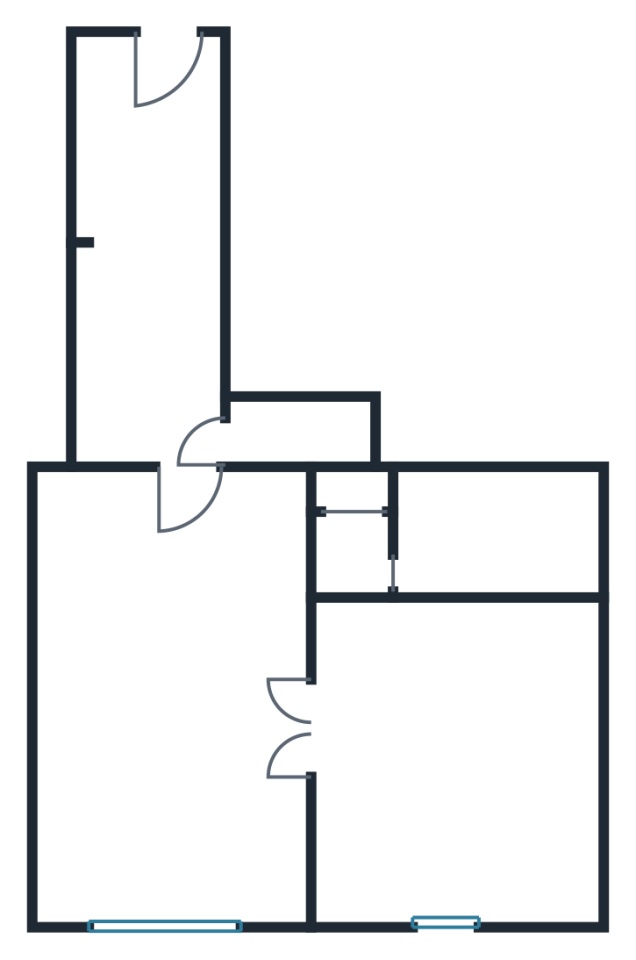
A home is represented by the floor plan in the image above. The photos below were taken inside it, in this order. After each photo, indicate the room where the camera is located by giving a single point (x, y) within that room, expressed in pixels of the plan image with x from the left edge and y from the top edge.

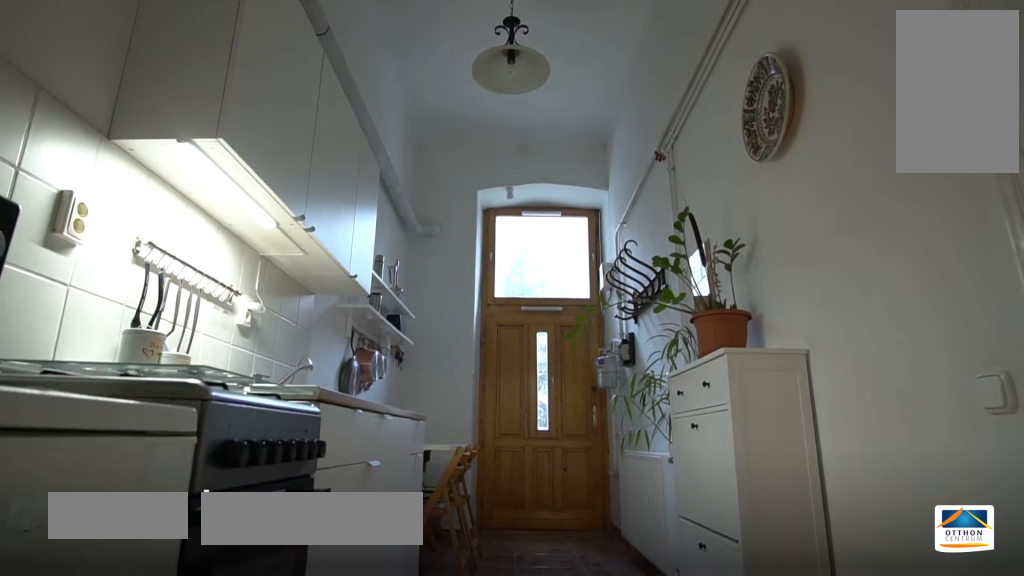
(157, 267)
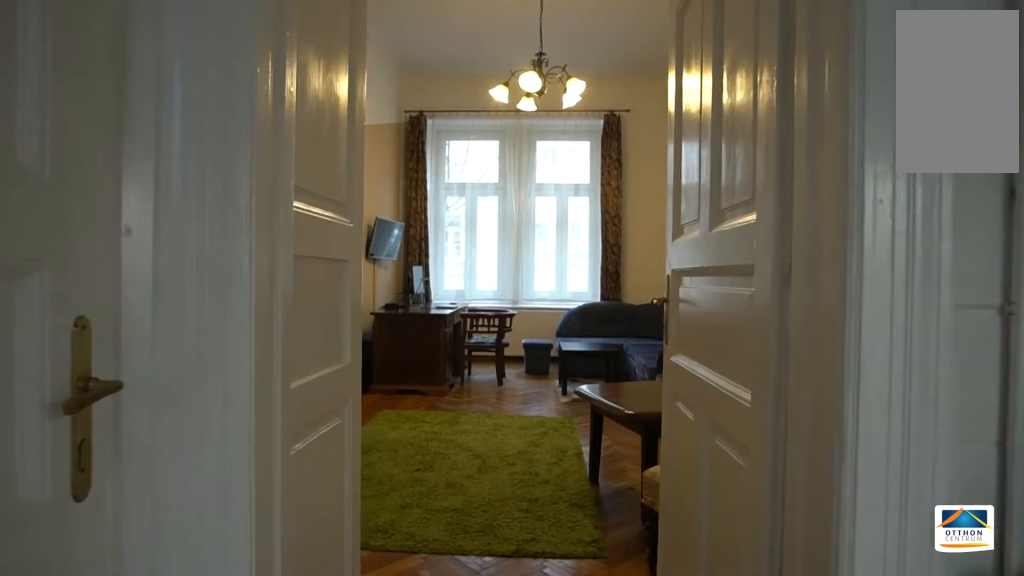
(157, 266)
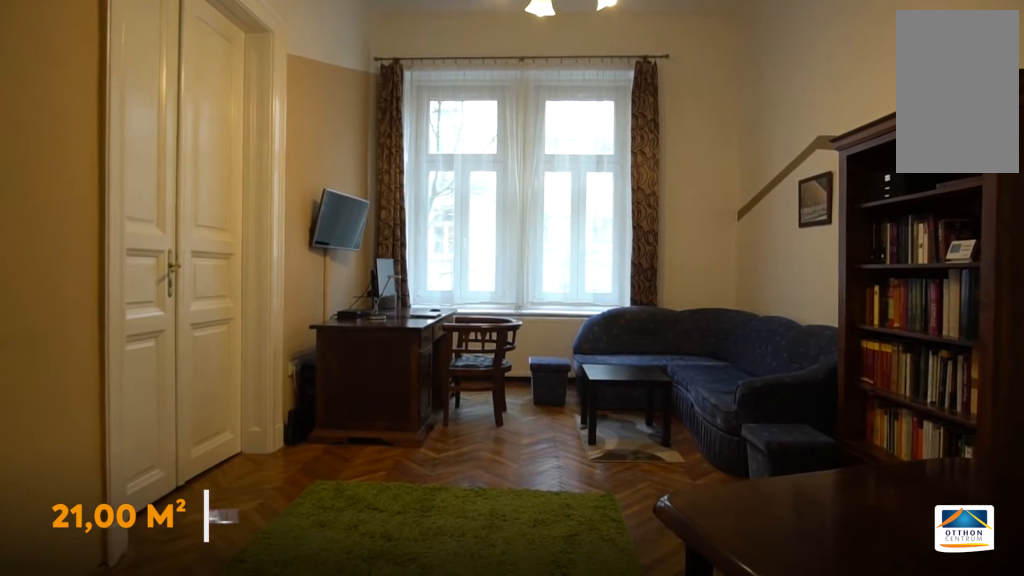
(181, 701)
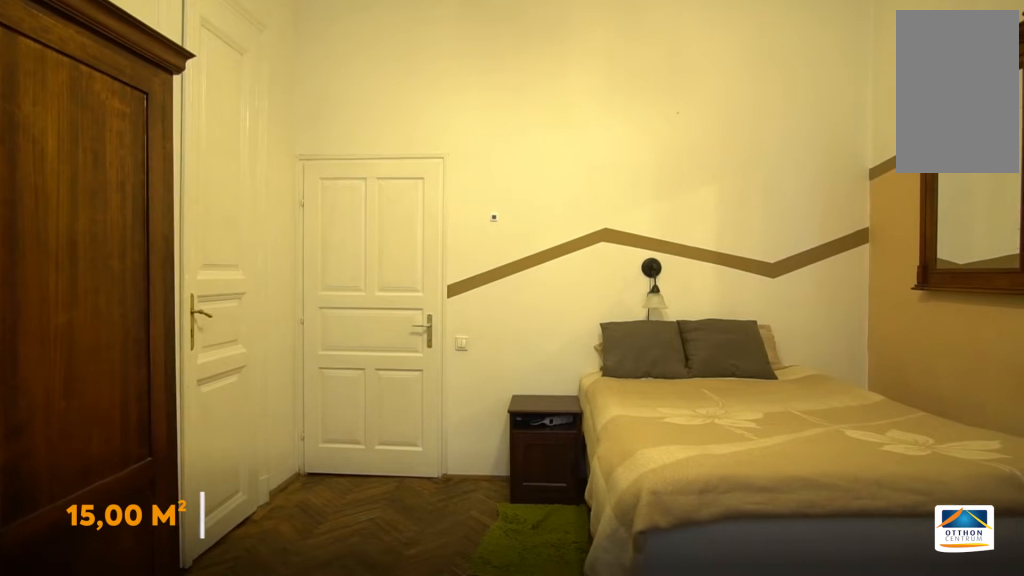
(472, 748)
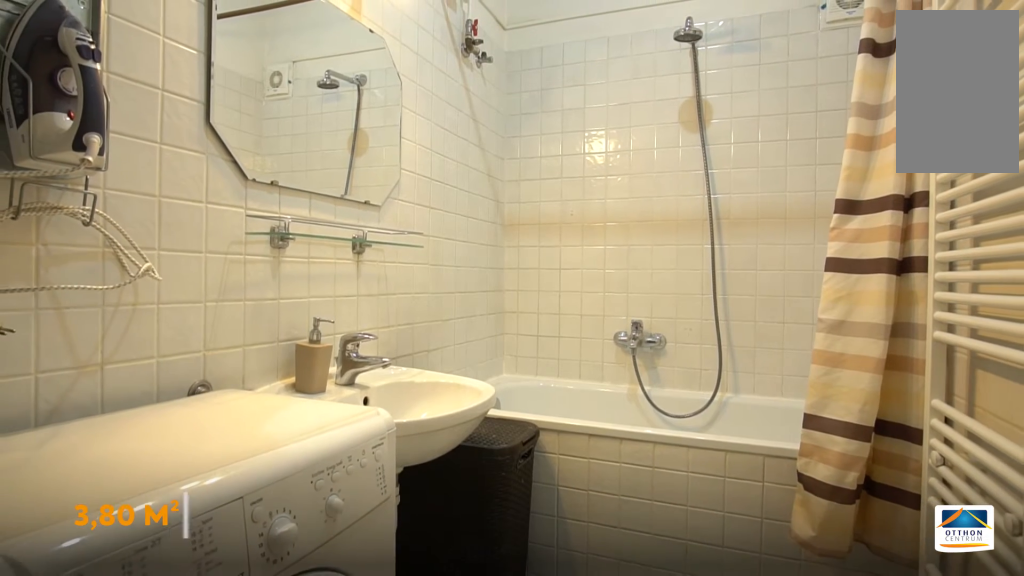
(511, 532)
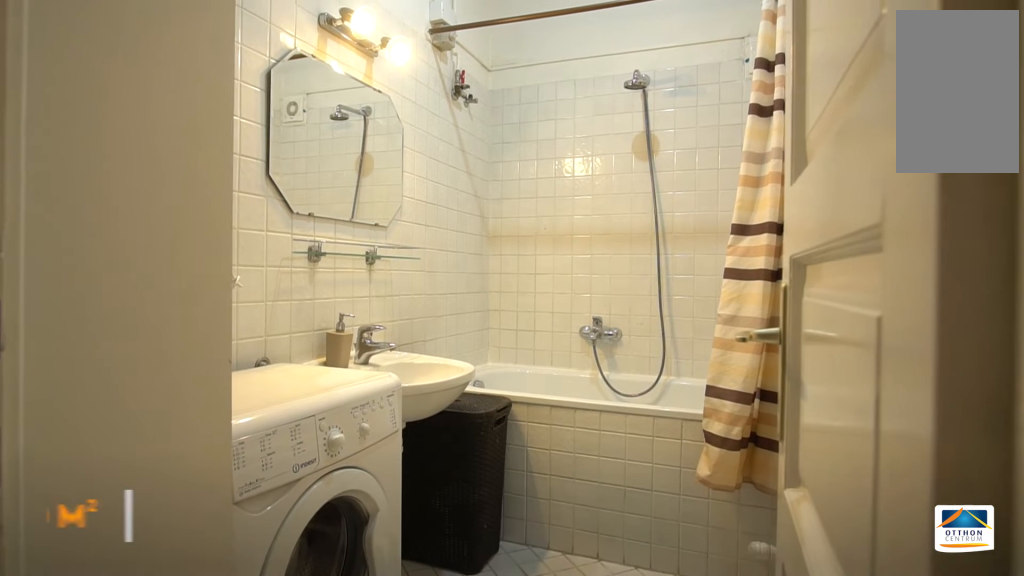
(512, 532)
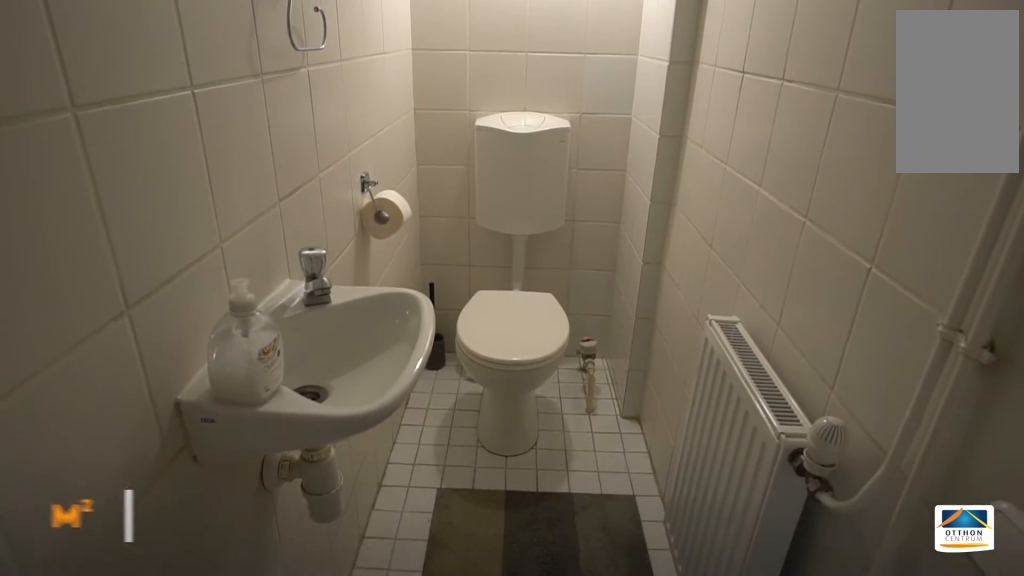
(313, 436)
